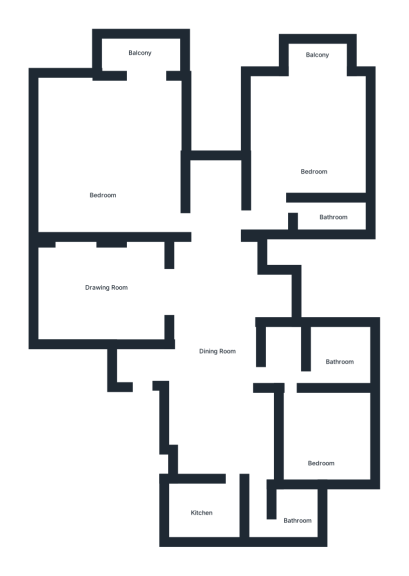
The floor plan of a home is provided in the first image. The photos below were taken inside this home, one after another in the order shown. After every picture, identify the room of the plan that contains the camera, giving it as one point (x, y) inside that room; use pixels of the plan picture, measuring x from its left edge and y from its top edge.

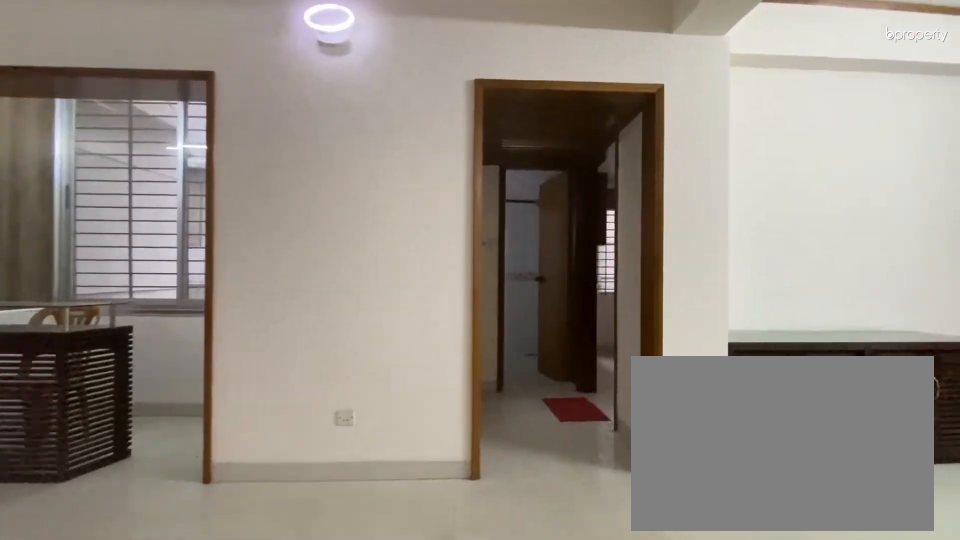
(214, 354)
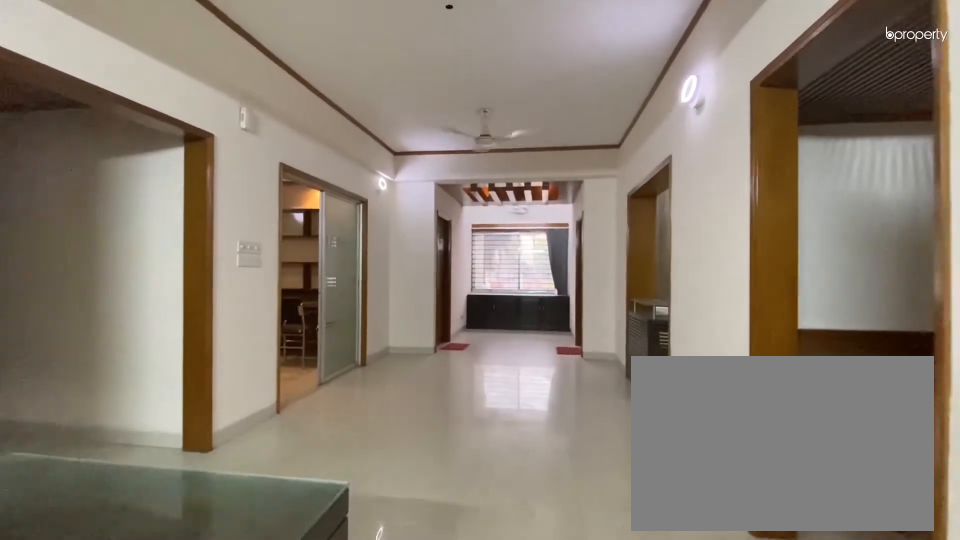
(216, 352)
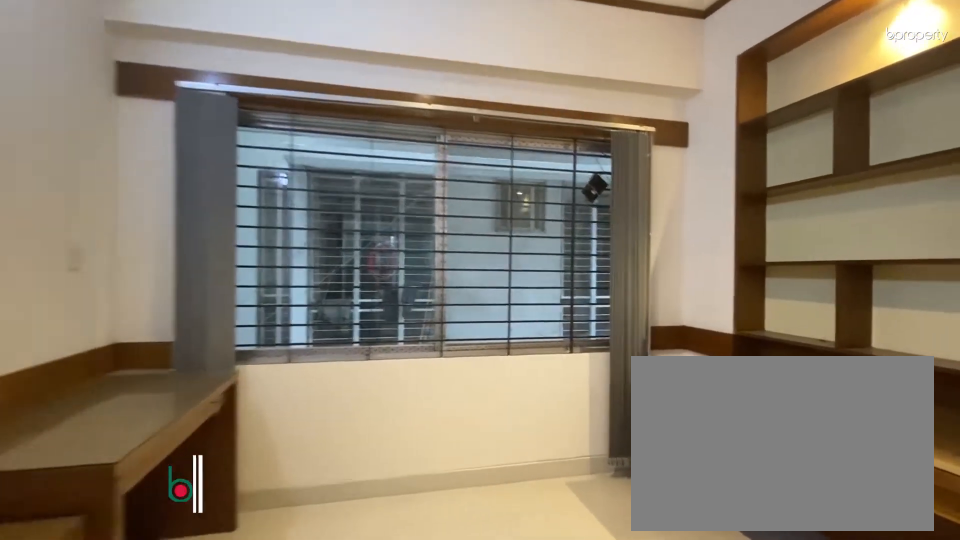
(110, 284)
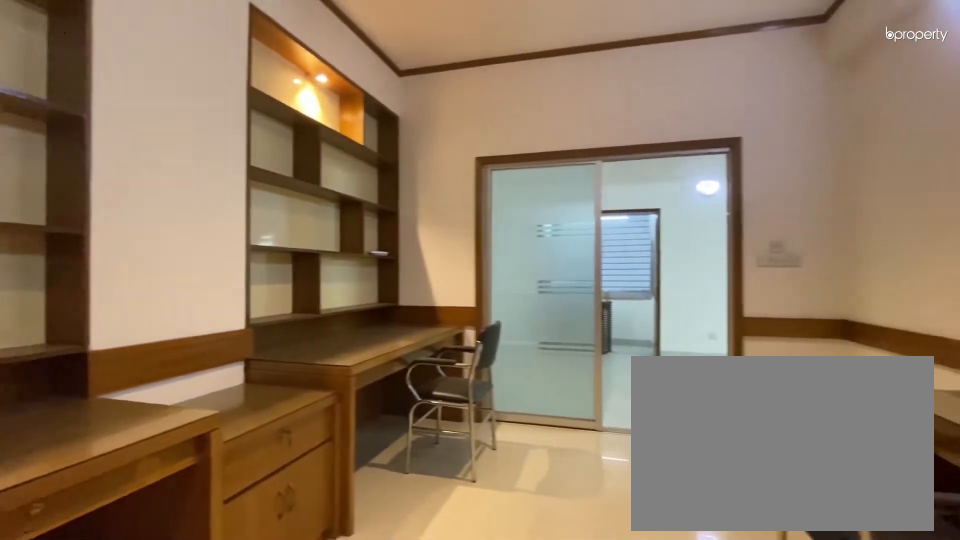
(110, 285)
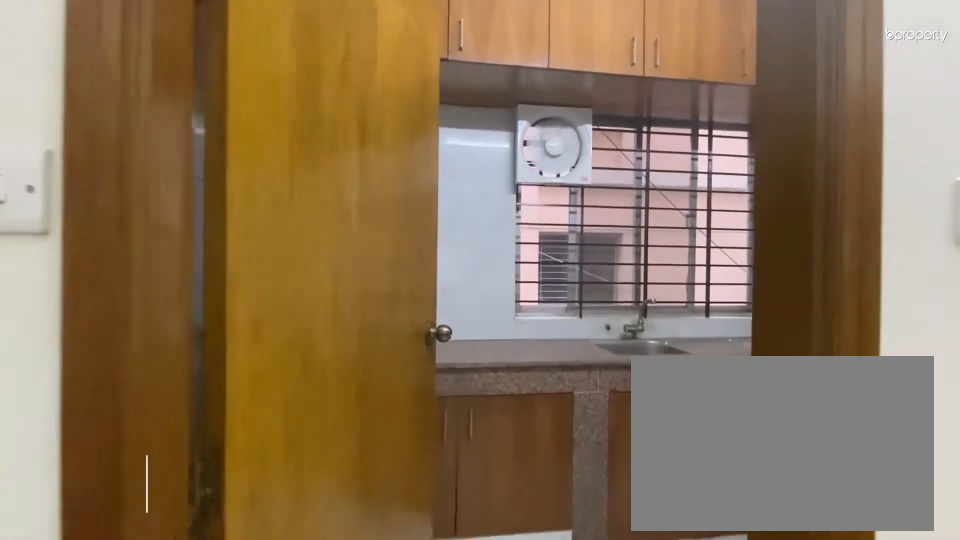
(201, 509)
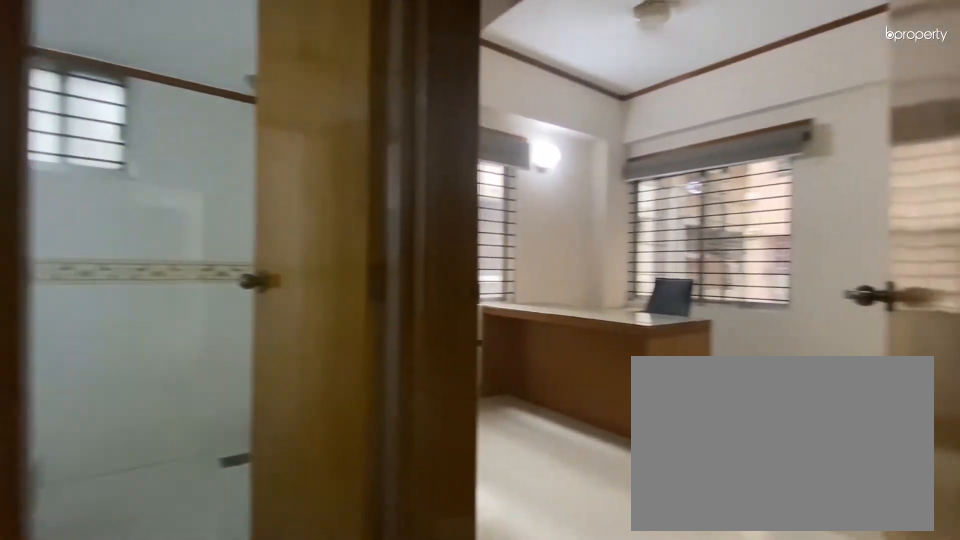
(281, 371)
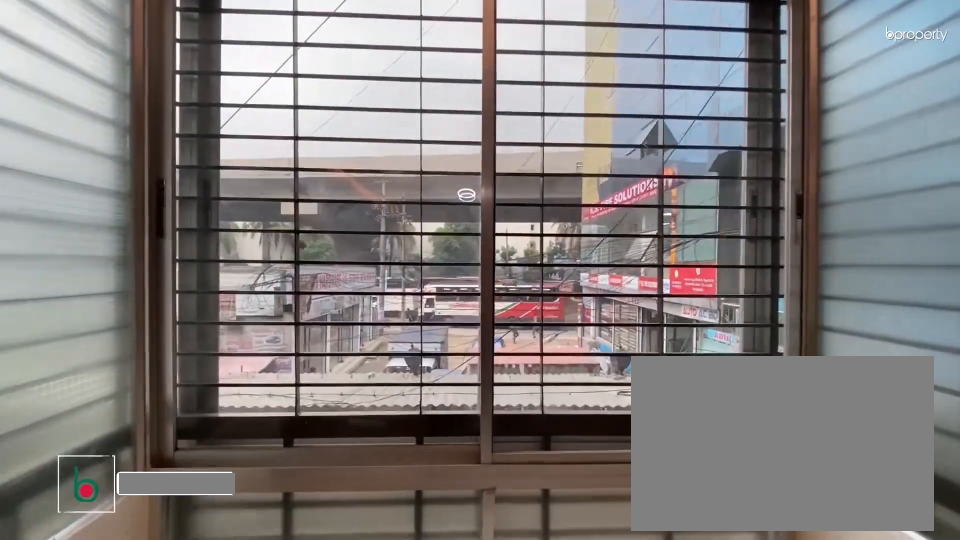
(319, 58)
